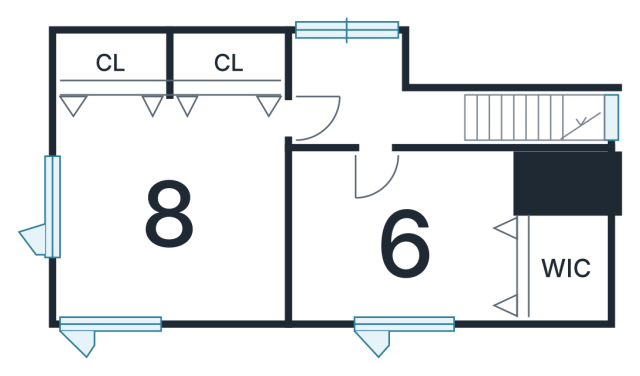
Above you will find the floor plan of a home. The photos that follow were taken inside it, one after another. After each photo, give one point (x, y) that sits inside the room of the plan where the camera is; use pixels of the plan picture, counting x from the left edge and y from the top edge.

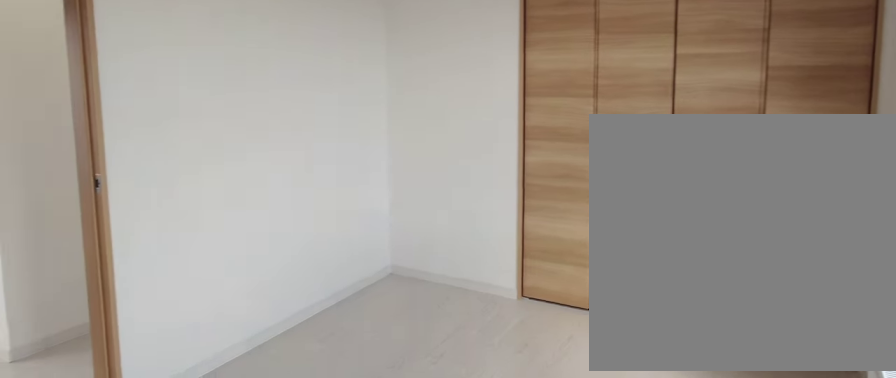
(396, 258)
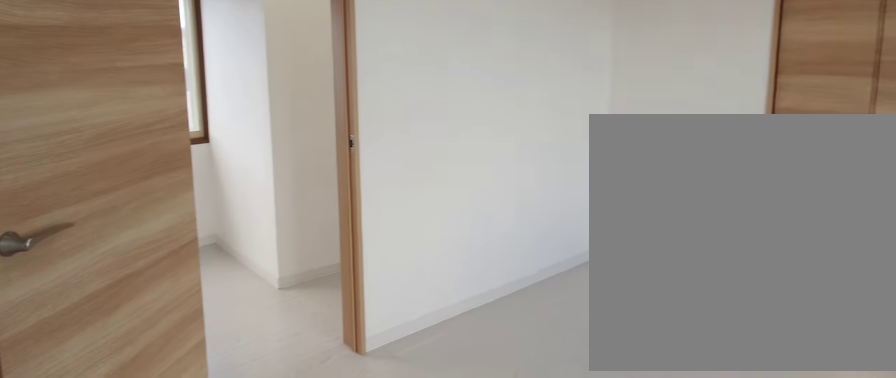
(396, 258)
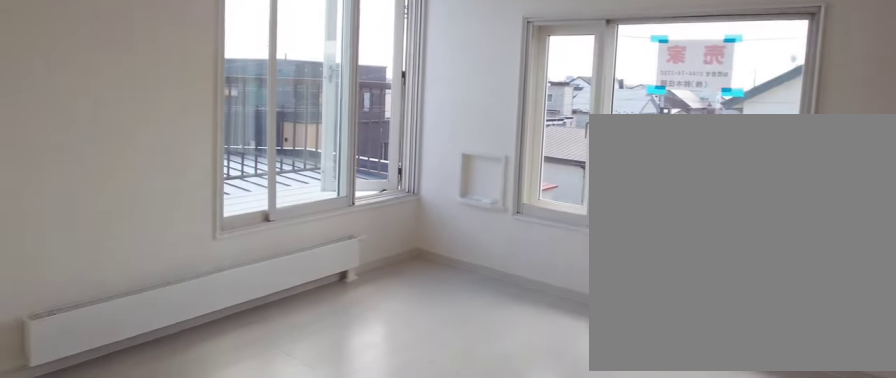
(172, 233)
